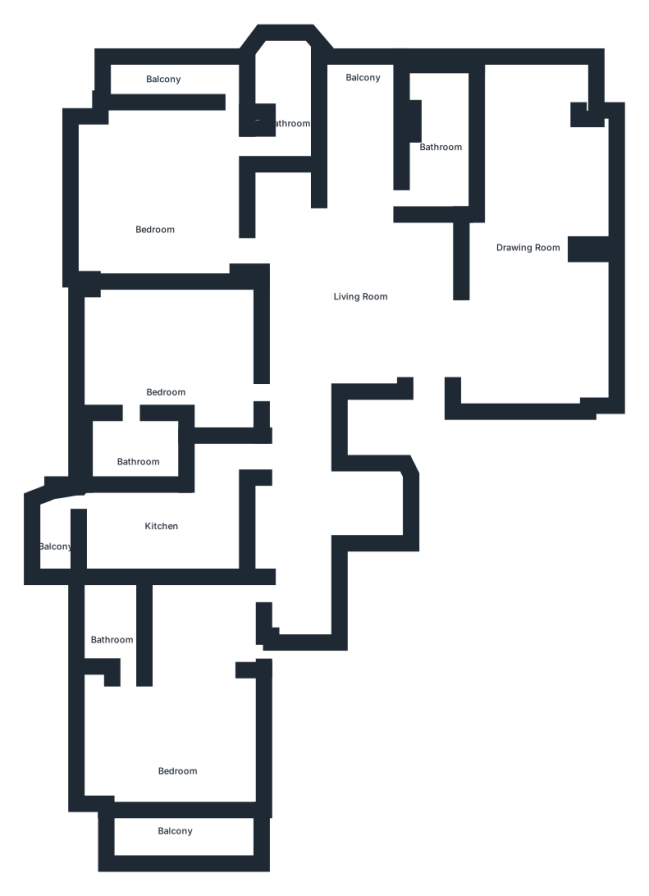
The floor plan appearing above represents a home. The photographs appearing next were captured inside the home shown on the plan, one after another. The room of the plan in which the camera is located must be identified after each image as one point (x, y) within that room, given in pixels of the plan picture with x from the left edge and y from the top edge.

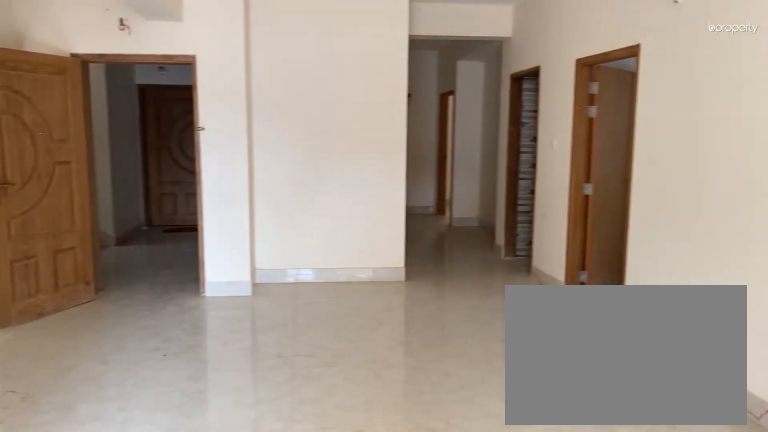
(366, 294)
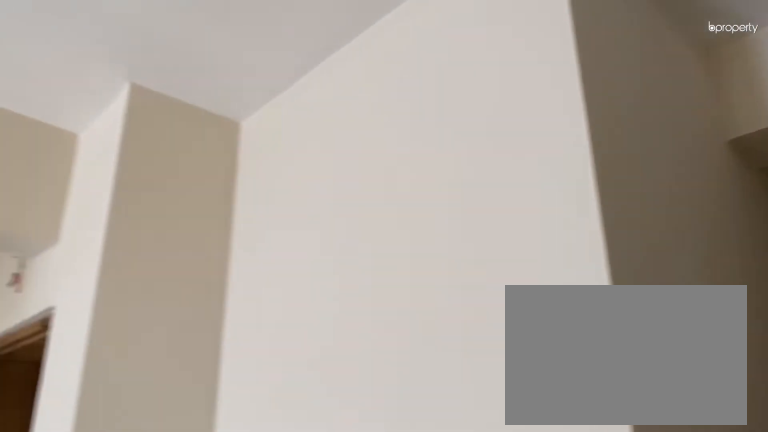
(366, 294)
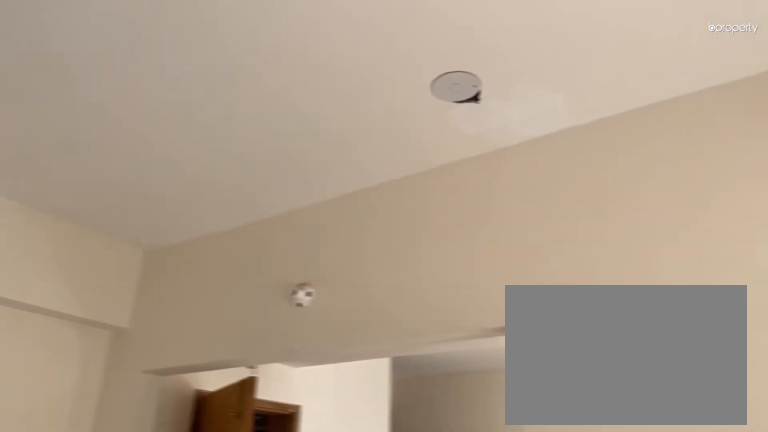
(527, 241)
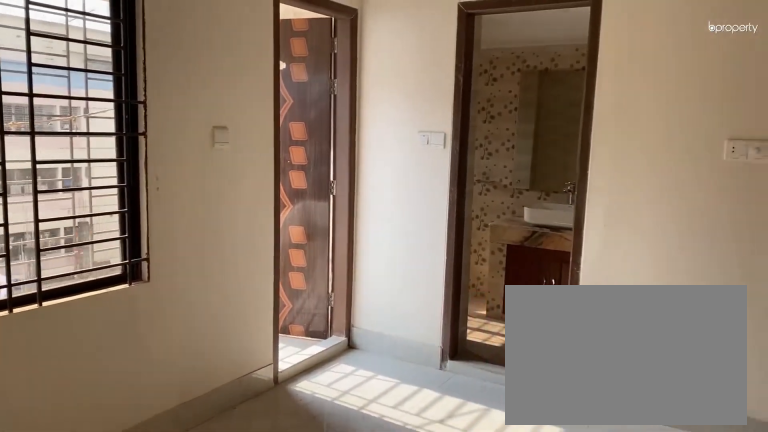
(161, 212)
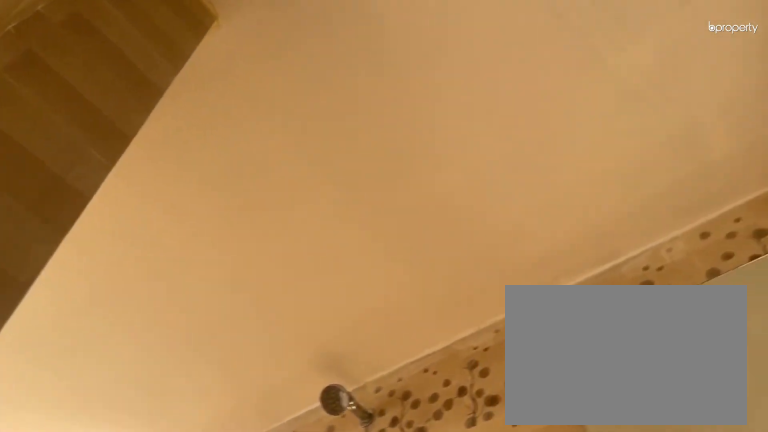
(294, 116)
